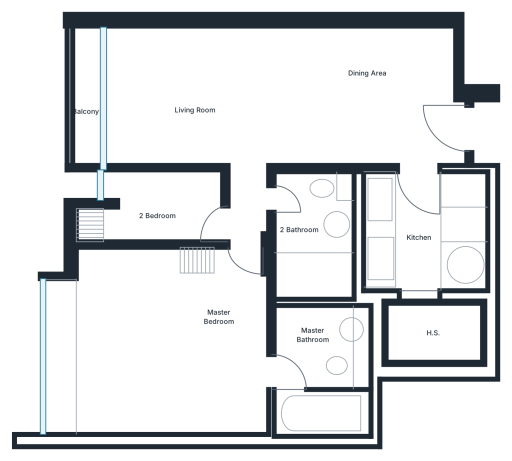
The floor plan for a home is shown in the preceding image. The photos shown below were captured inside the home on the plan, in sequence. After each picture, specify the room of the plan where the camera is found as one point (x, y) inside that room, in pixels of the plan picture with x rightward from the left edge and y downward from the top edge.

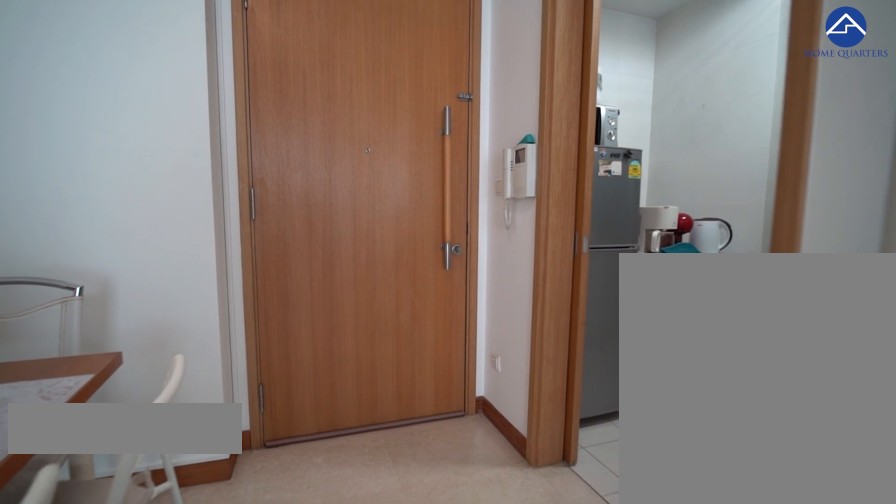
(430, 135)
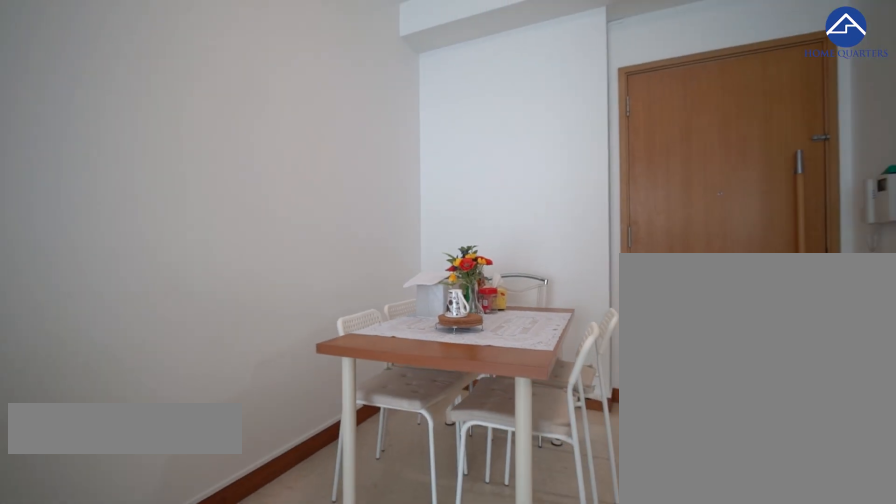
(362, 95)
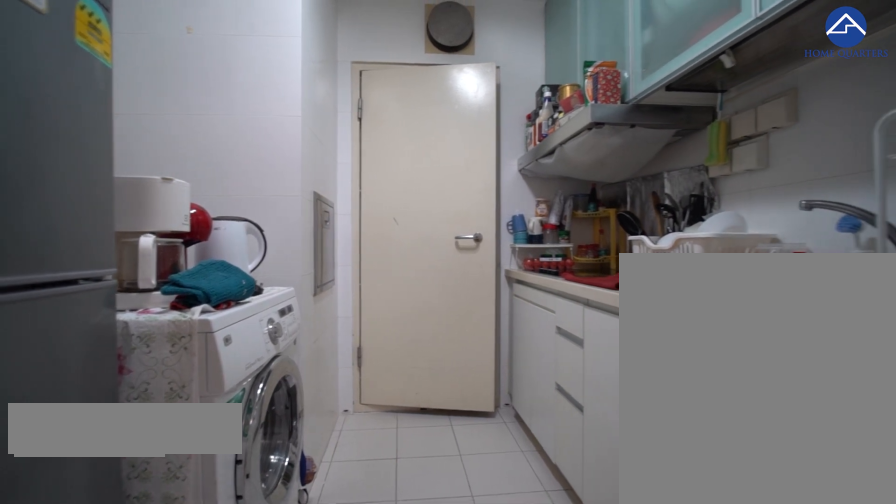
(426, 230)
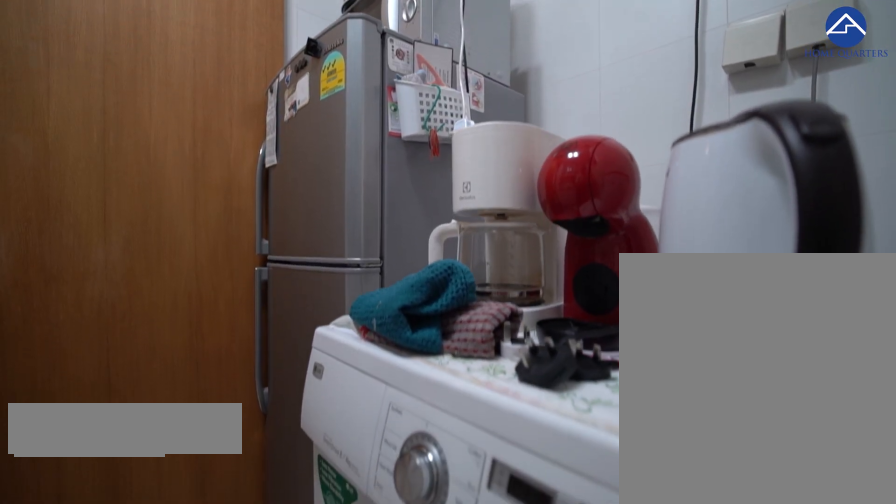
(426, 231)
